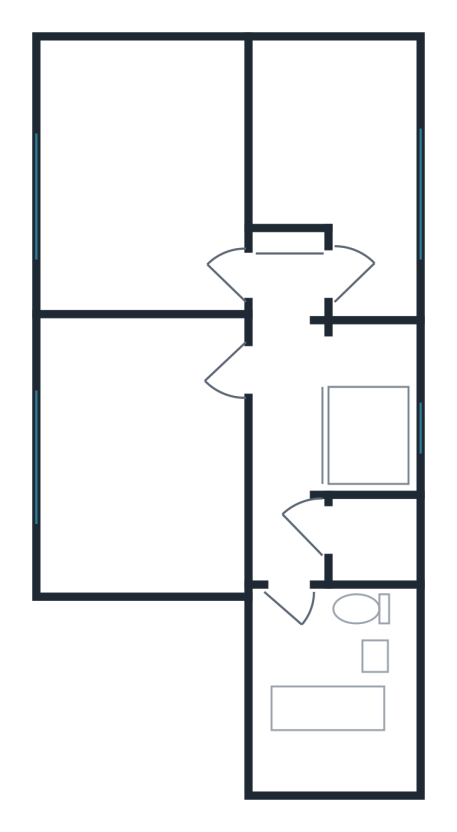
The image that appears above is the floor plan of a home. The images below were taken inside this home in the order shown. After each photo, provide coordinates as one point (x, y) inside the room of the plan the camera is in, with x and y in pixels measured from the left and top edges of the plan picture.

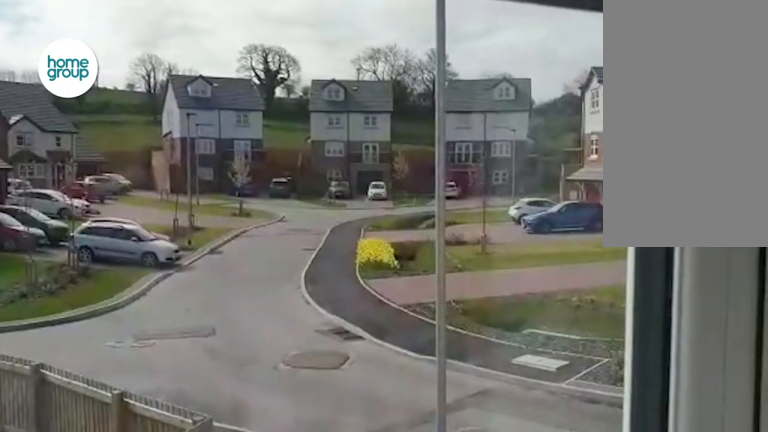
(326, 424)
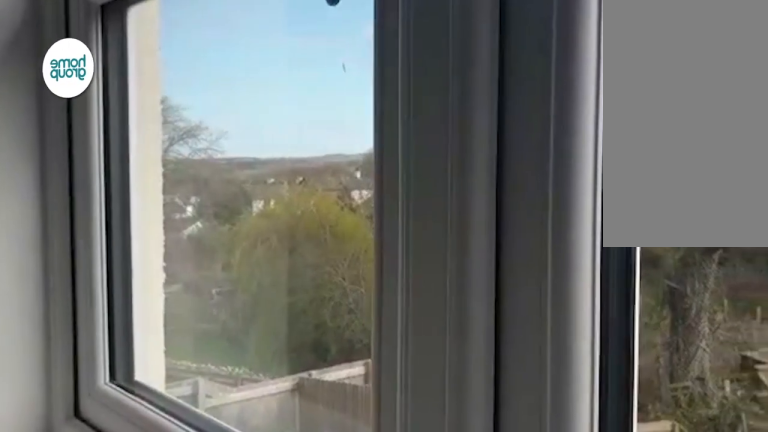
(150, 205)
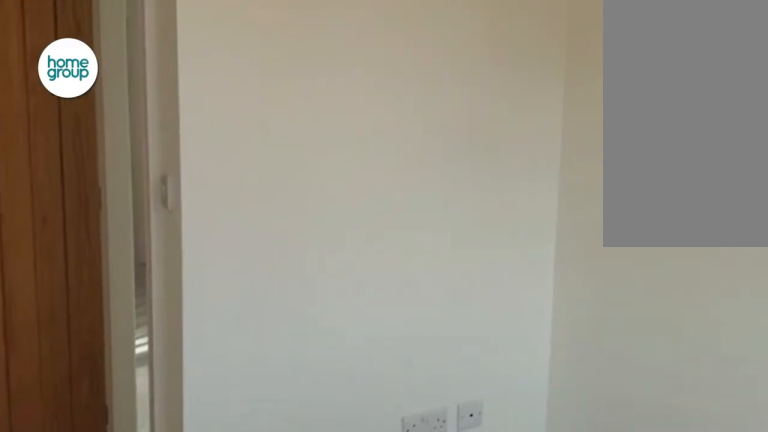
(336, 160)
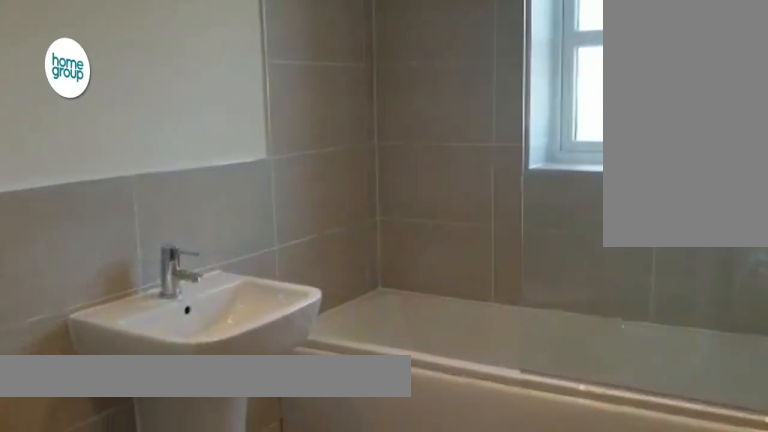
(340, 690)
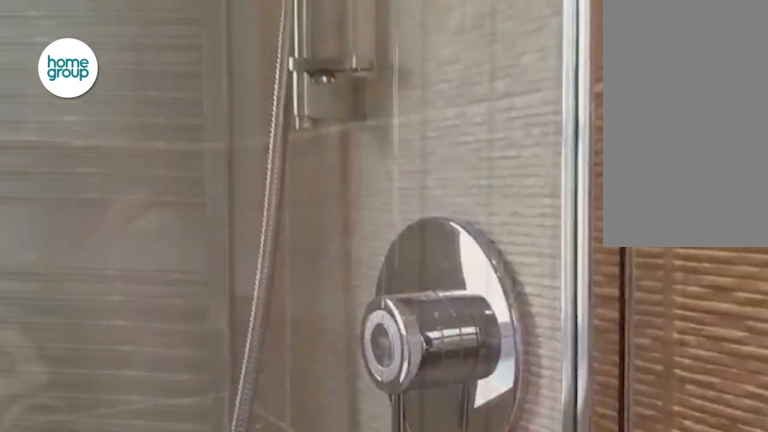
(340, 690)
